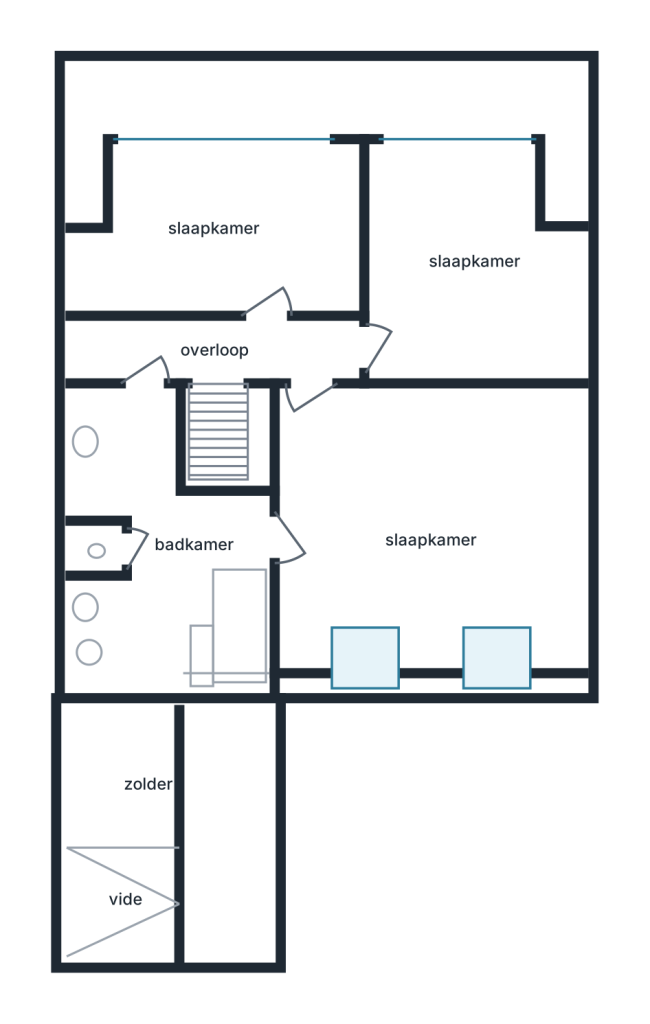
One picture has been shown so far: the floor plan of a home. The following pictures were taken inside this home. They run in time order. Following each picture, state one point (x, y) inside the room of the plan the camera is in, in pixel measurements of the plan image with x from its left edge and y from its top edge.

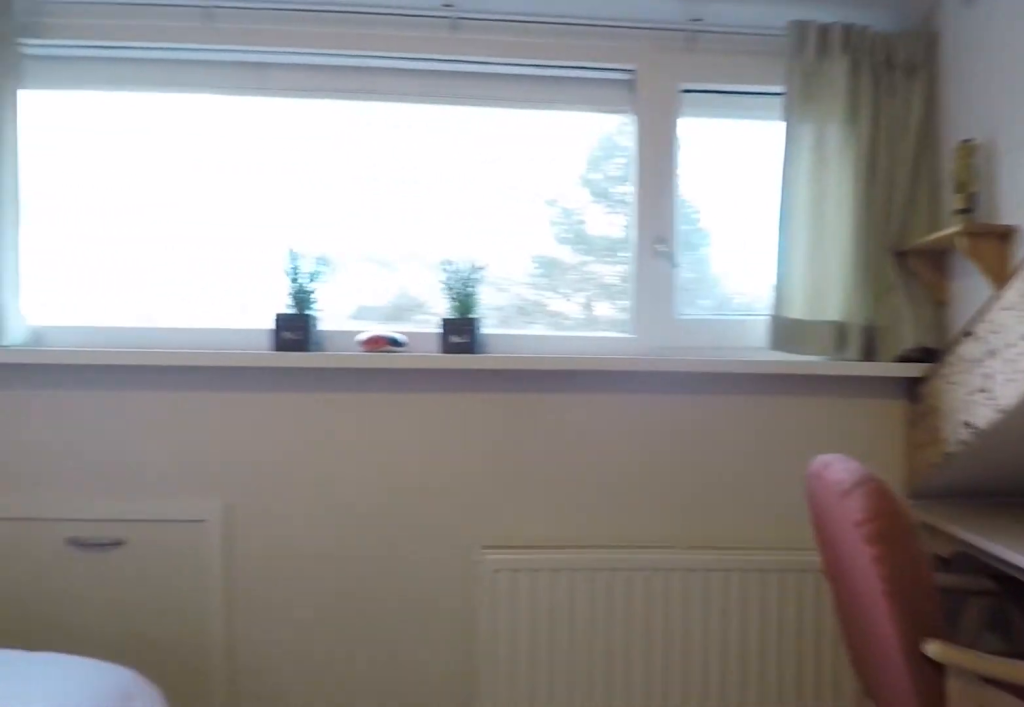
(452, 164)
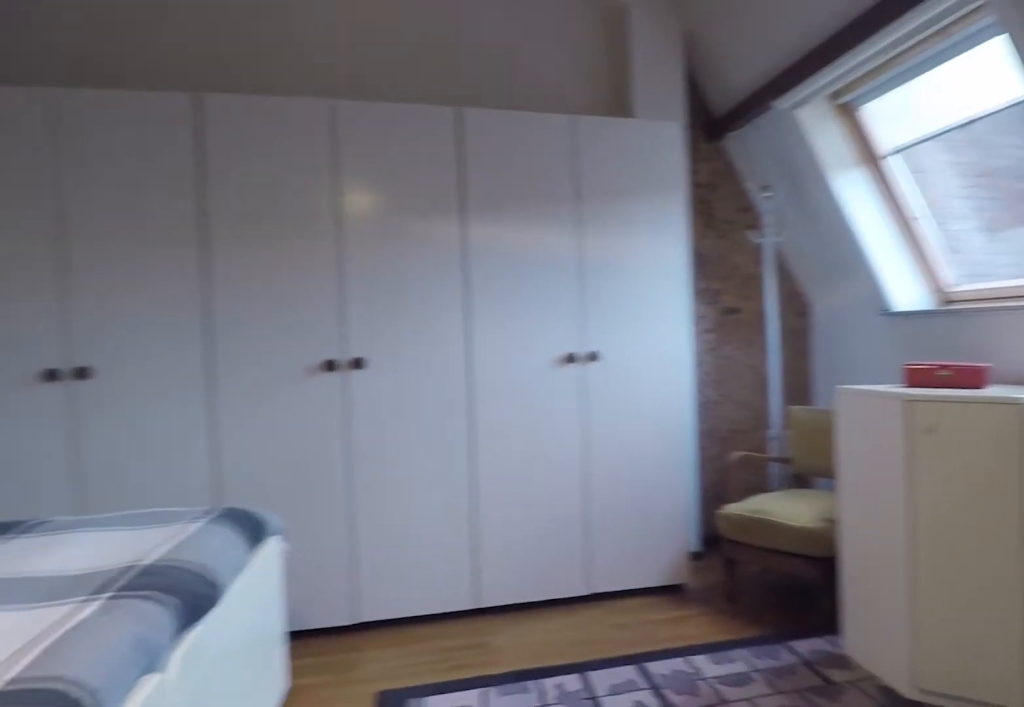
(428, 586)
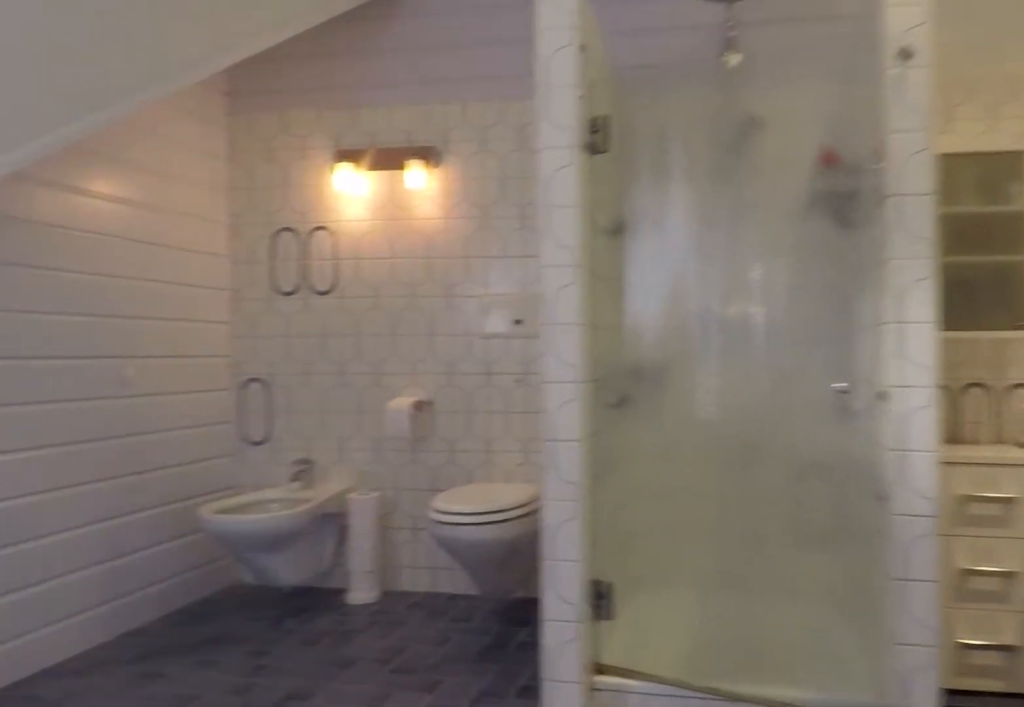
(158, 557)
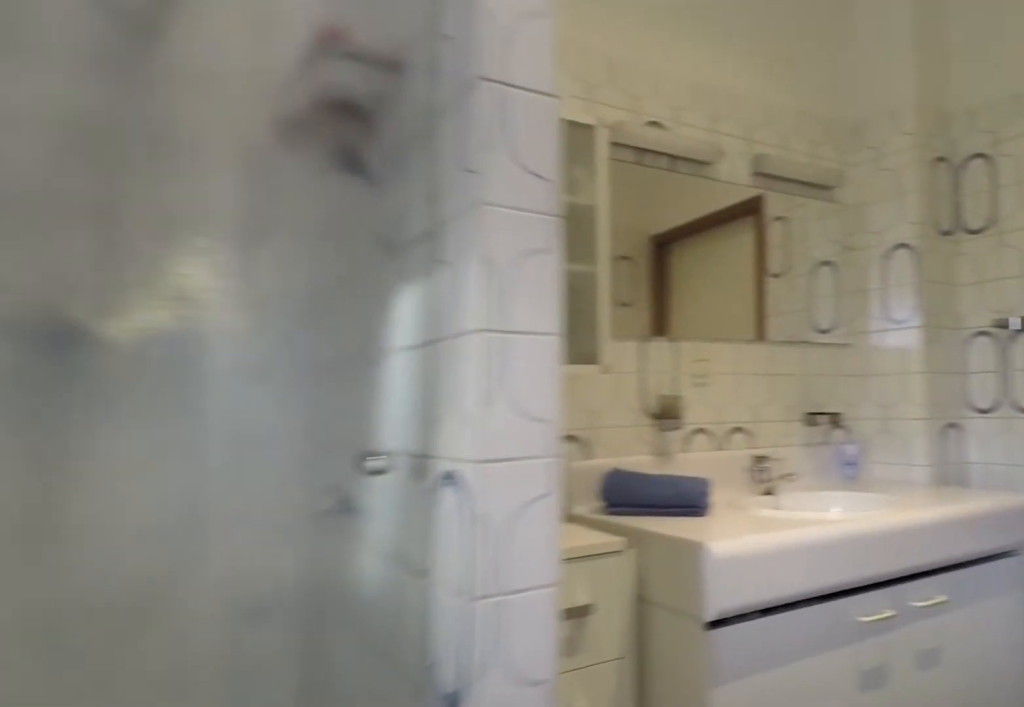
(158, 557)
